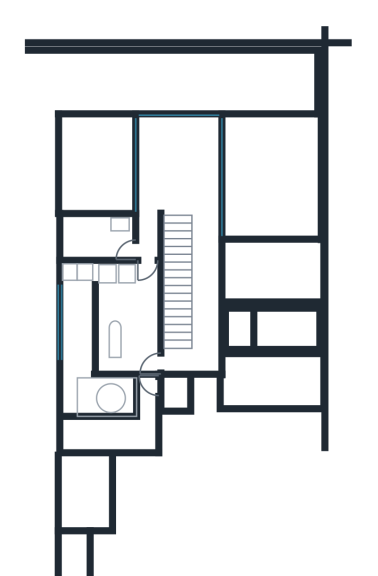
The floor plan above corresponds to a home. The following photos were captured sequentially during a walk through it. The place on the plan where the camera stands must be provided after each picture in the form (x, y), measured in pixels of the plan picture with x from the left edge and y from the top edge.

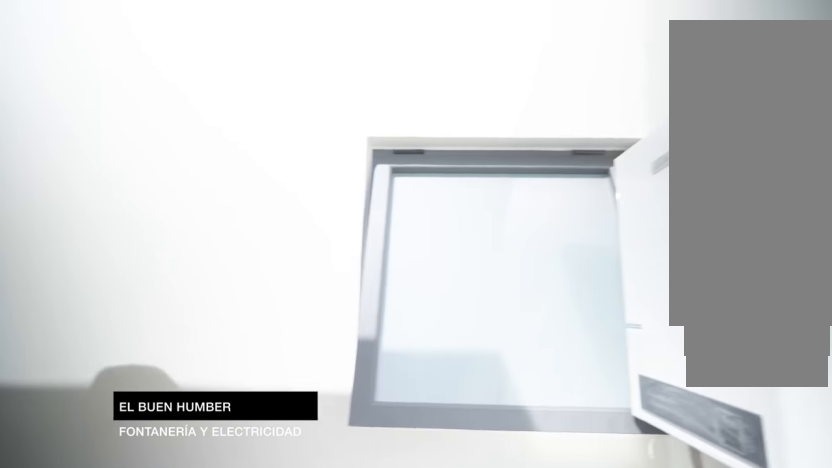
(90, 398)
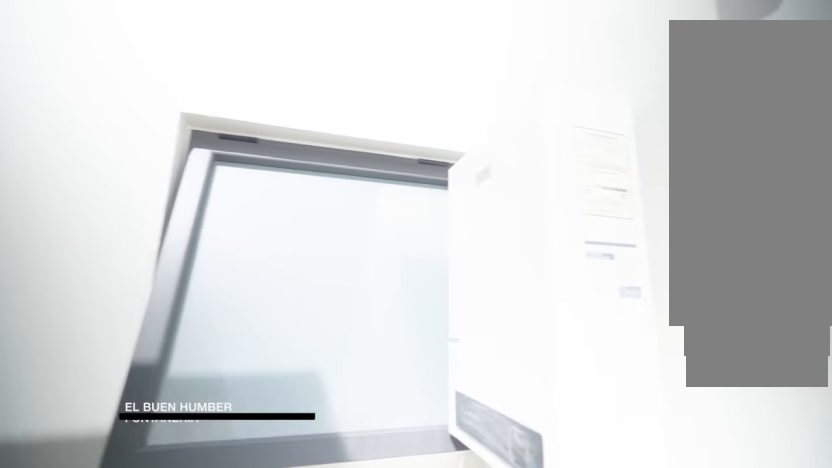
(86, 392)
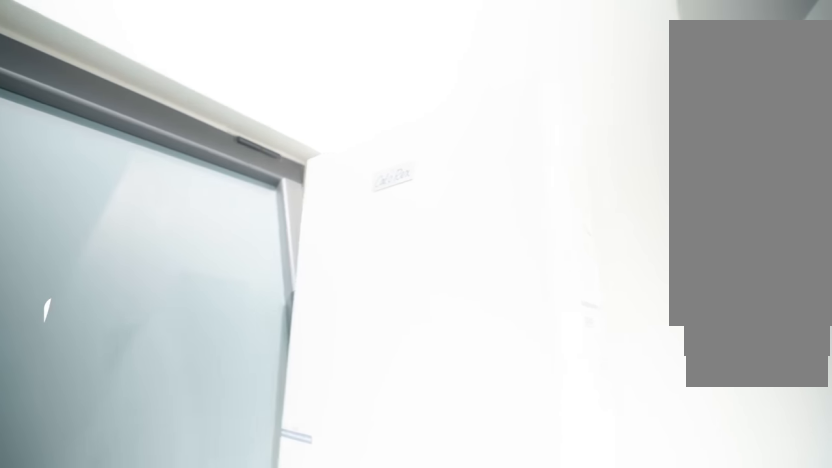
(88, 394)
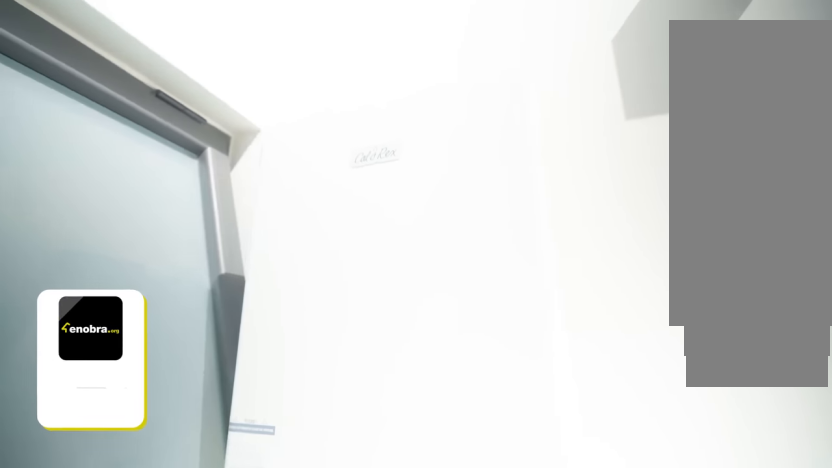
(86, 395)
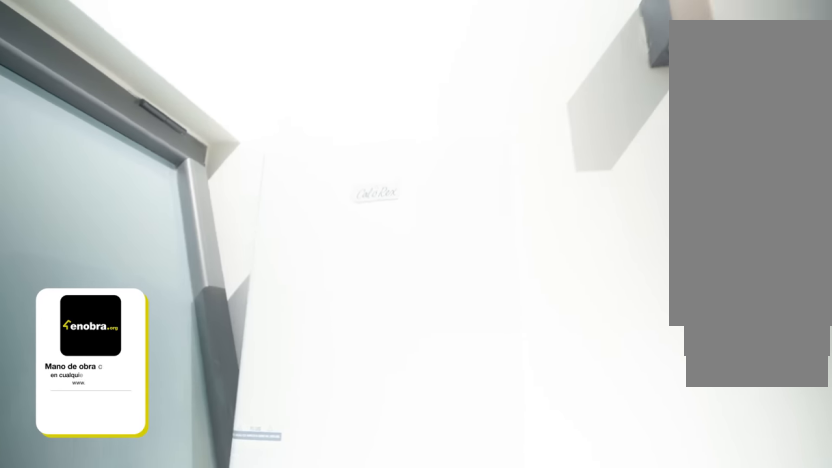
(85, 397)
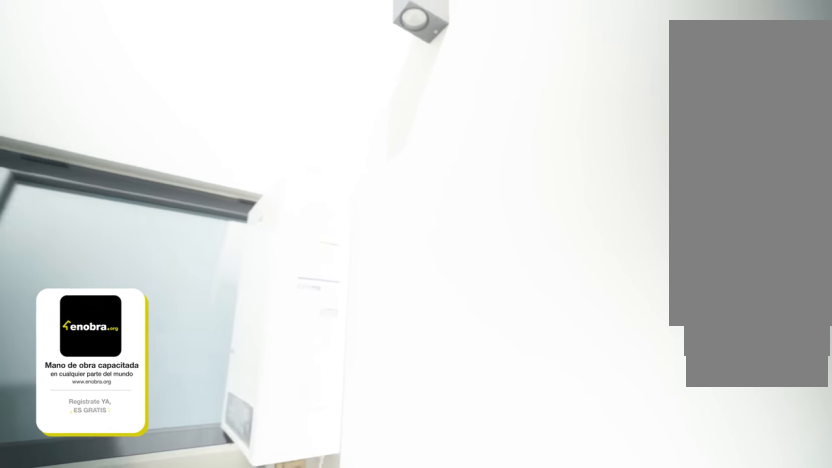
(91, 386)
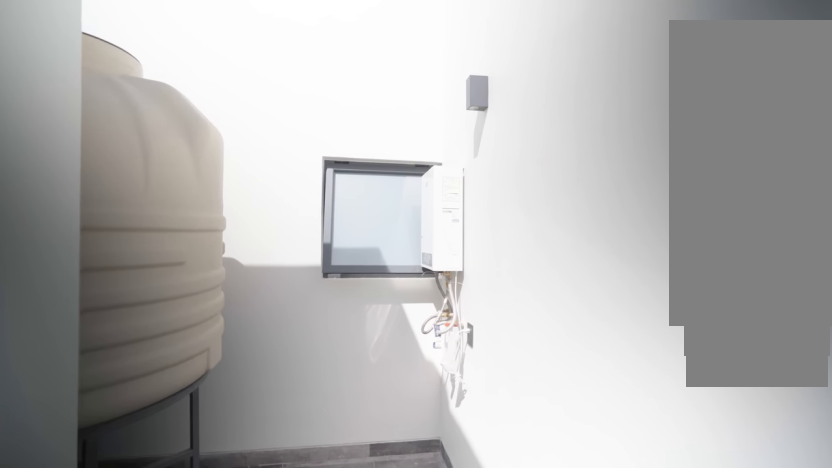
(73, 360)
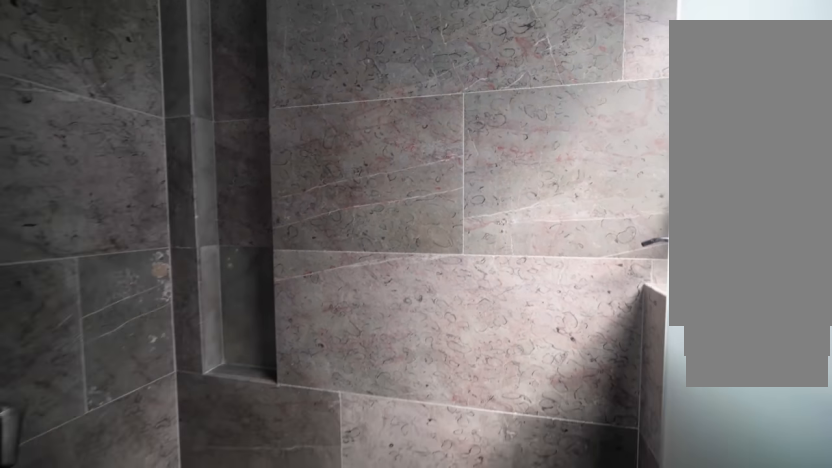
(95, 438)
